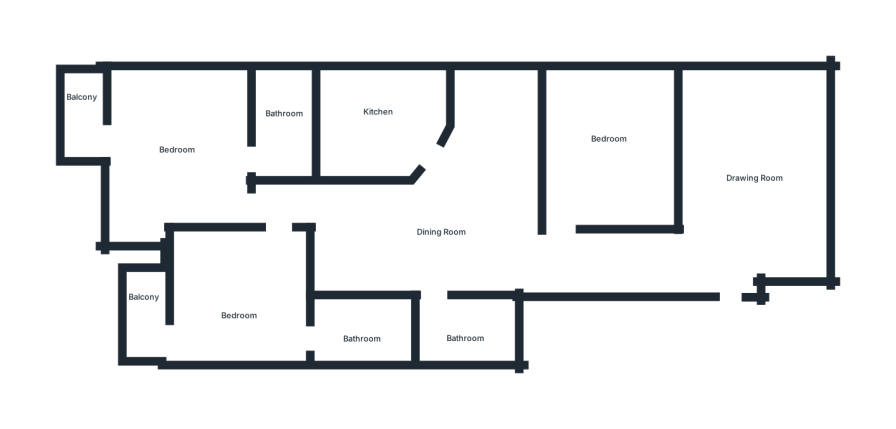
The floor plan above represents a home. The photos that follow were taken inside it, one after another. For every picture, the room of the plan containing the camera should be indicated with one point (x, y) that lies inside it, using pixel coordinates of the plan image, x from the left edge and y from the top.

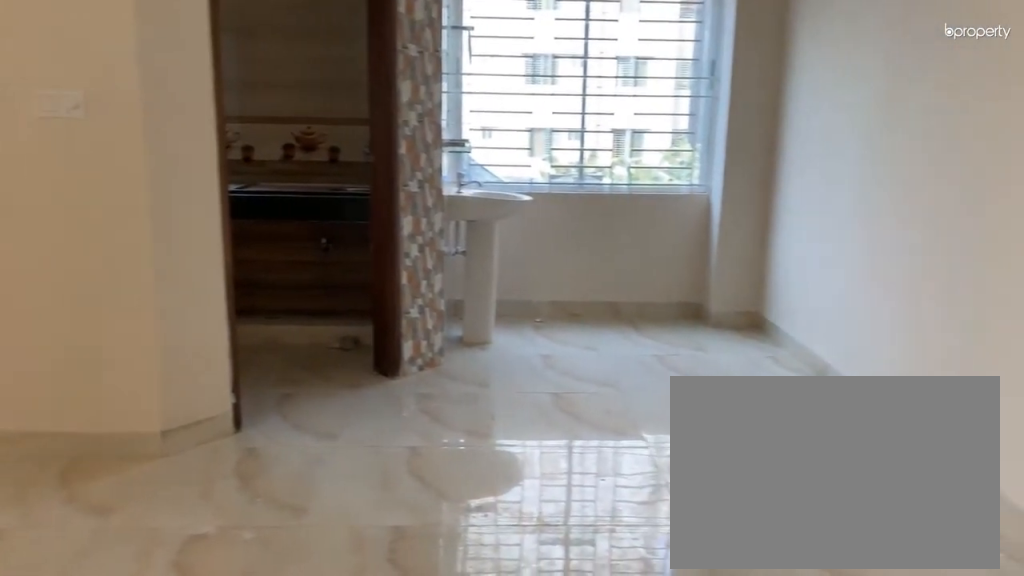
(433, 237)
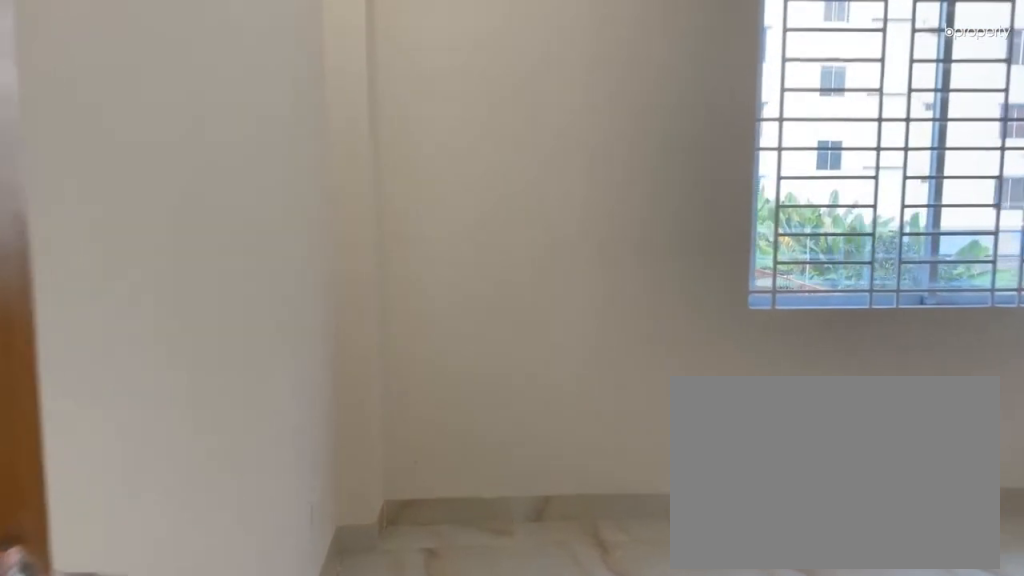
(604, 158)
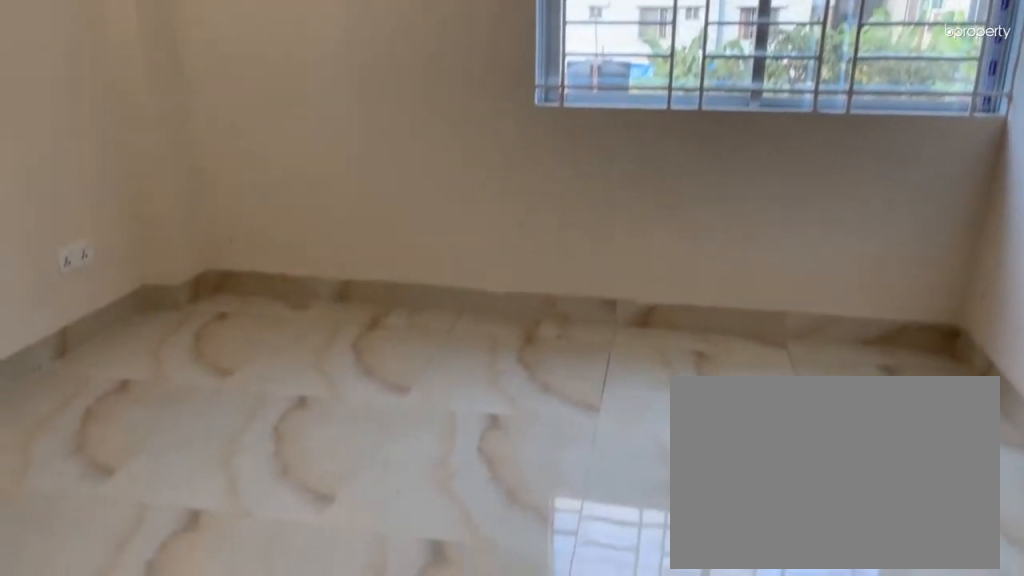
(604, 158)
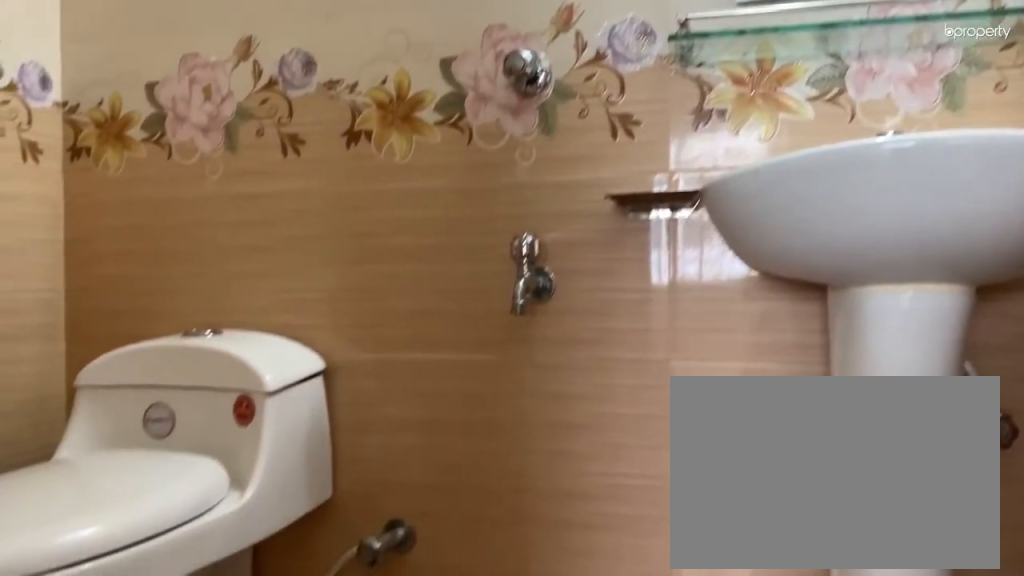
(465, 332)
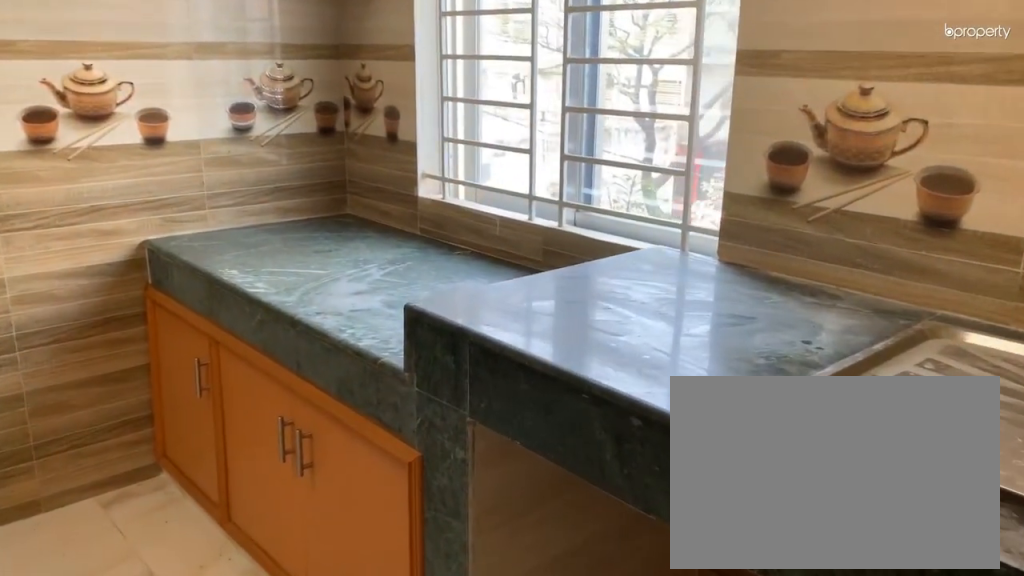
(382, 119)
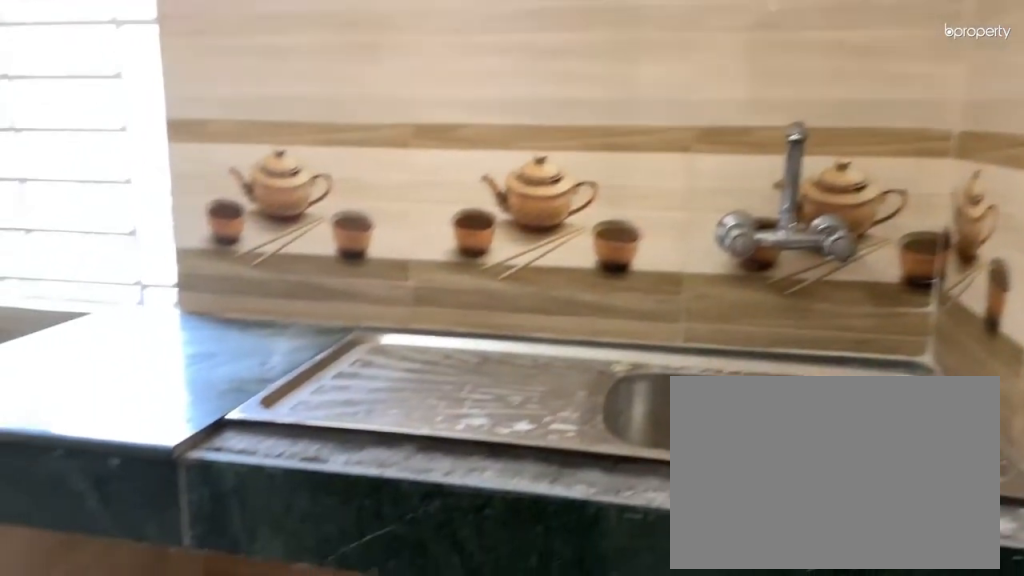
(384, 124)
